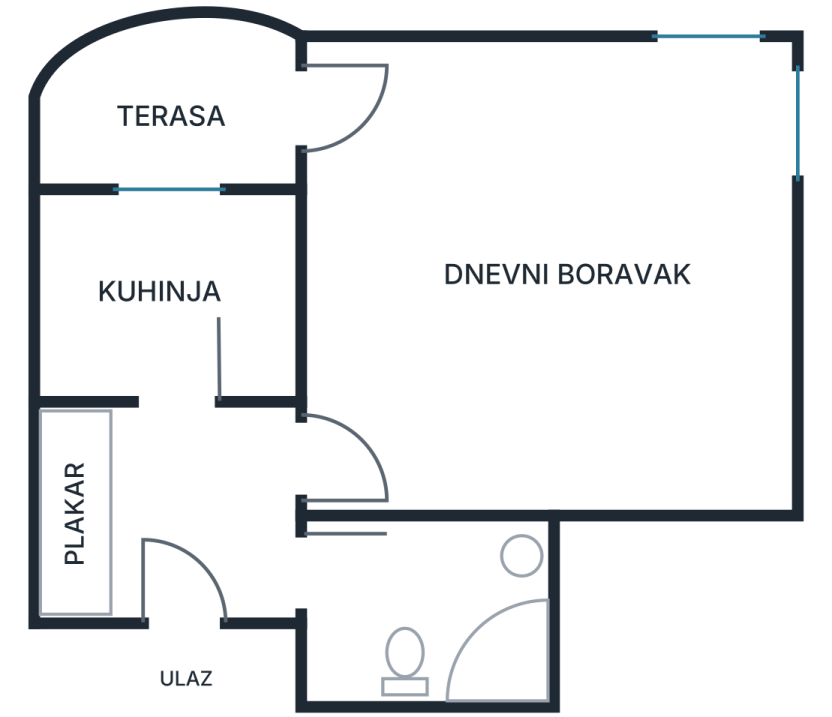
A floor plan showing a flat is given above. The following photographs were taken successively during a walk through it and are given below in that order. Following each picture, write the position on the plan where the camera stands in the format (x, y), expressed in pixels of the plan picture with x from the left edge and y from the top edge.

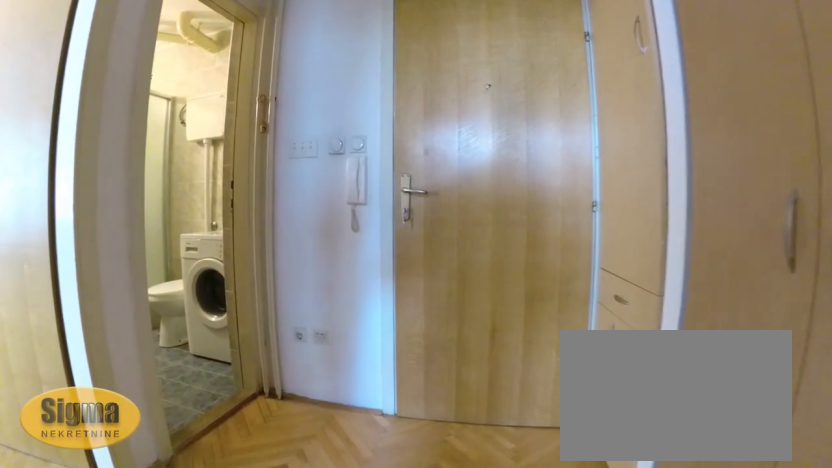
(187, 417)
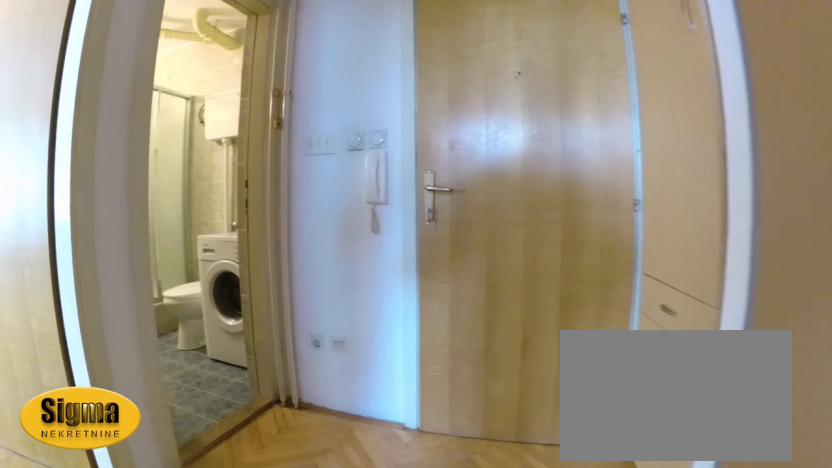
(185, 423)
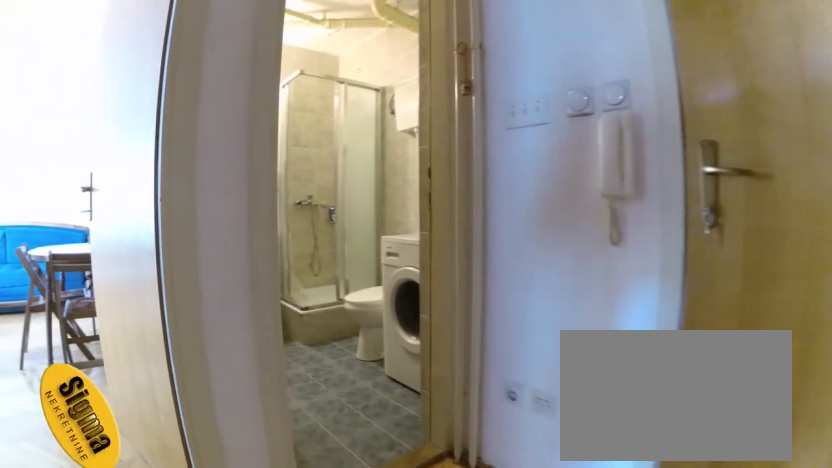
(190, 451)
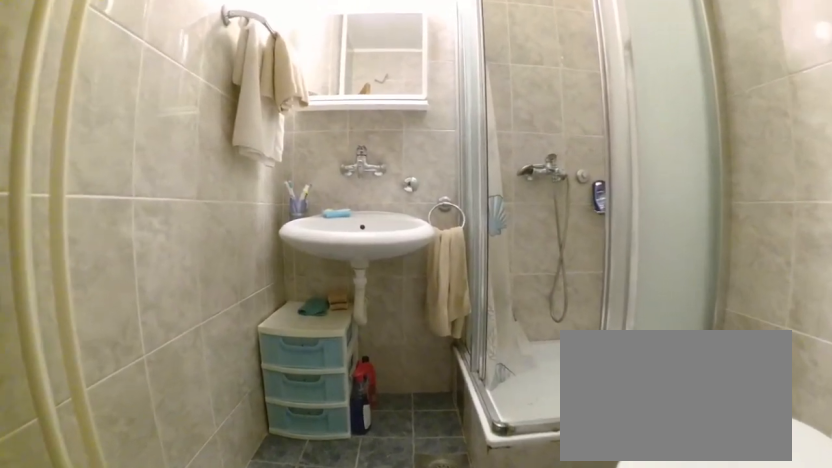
(352, 562)
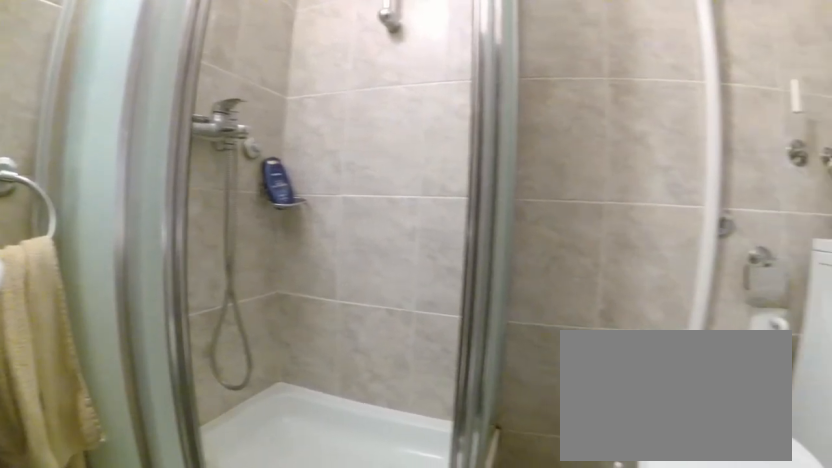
(488, 531)
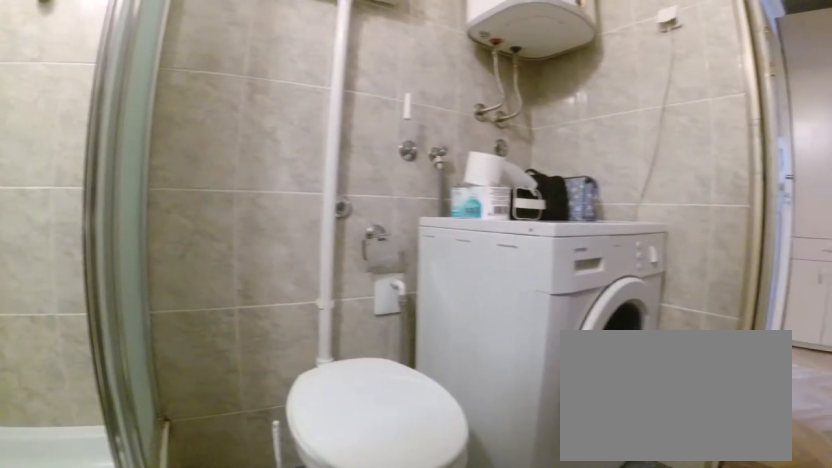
(517, 532)
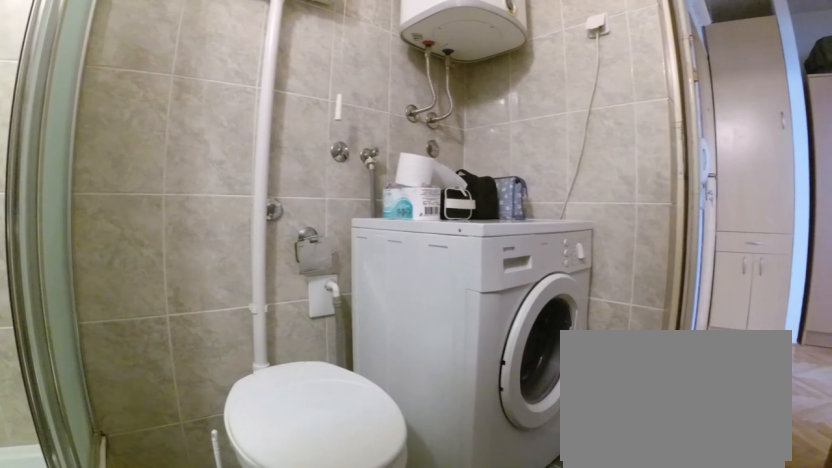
(527, 541)
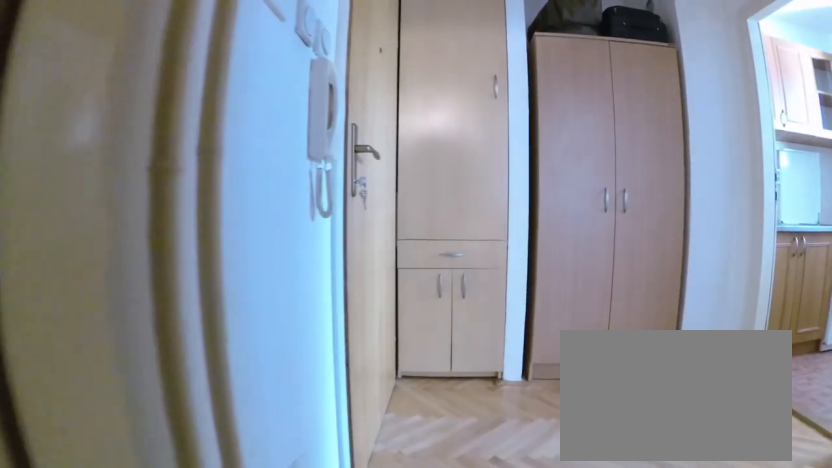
(349, 556)
